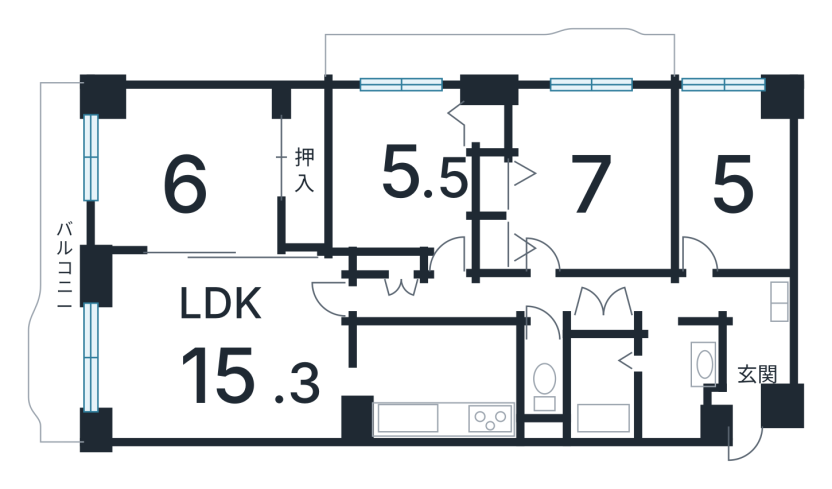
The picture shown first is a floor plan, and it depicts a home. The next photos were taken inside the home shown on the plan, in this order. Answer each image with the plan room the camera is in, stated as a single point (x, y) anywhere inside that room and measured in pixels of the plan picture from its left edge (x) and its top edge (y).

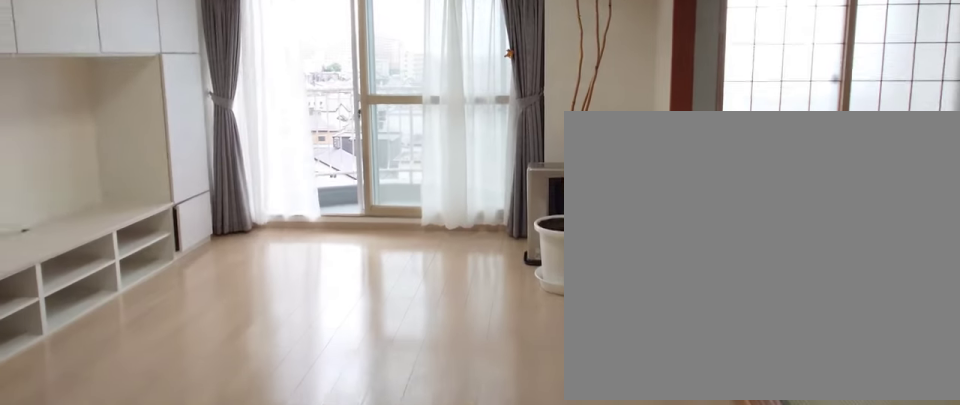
(229, 355)
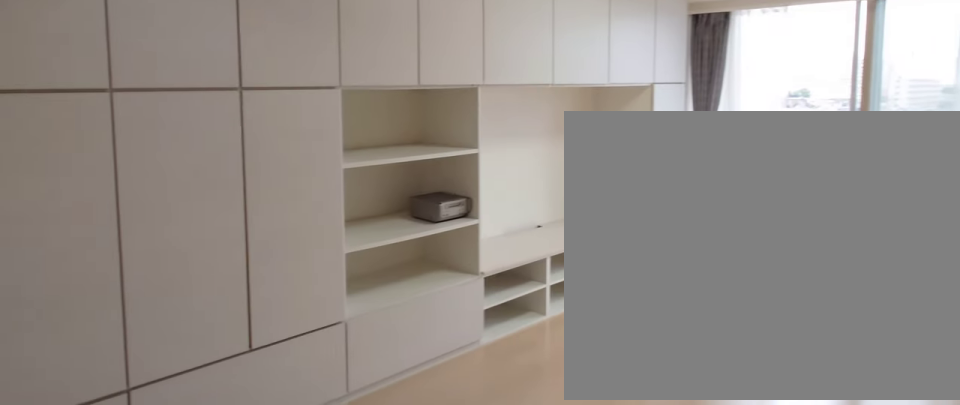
(229, 355)
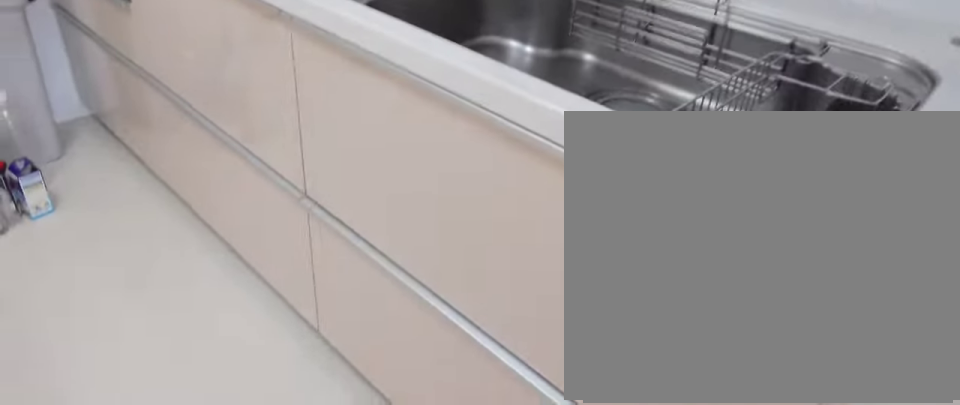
(441, 390)
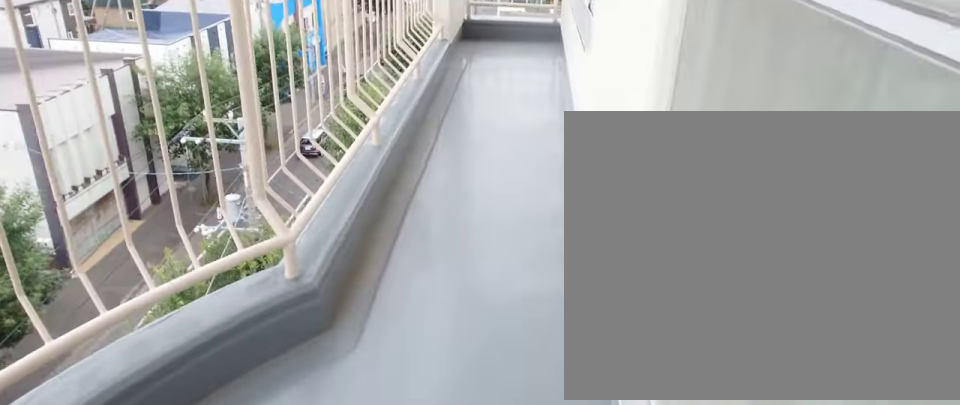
(58, 253)
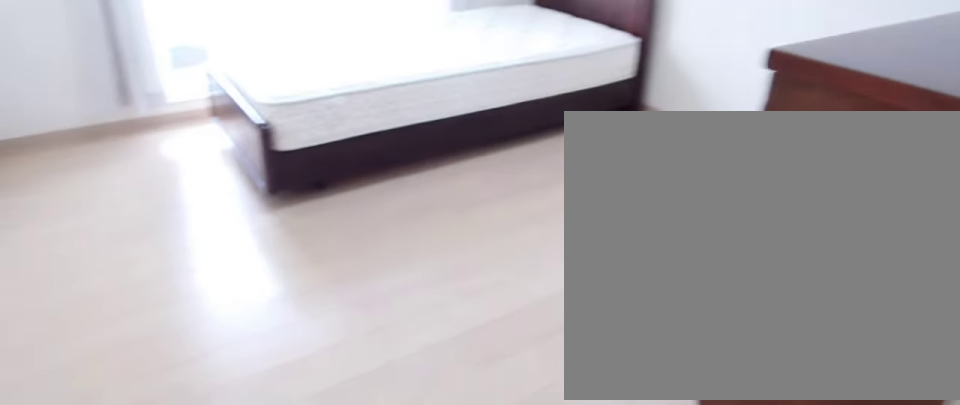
(580, 184)
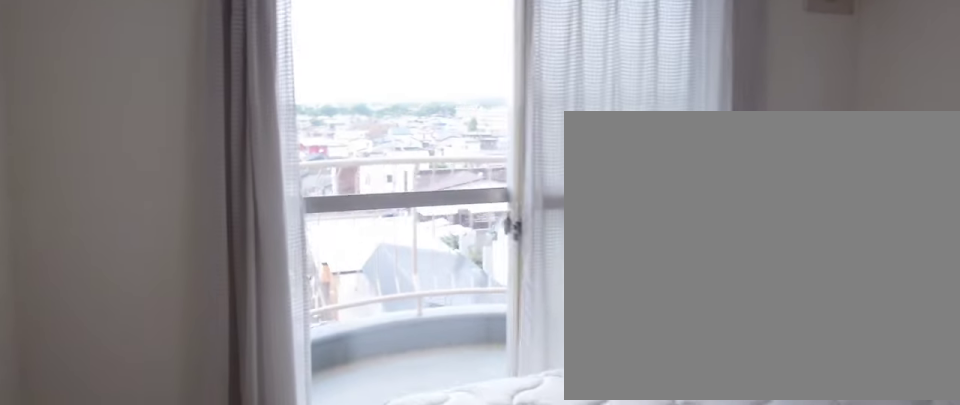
(580, 184)
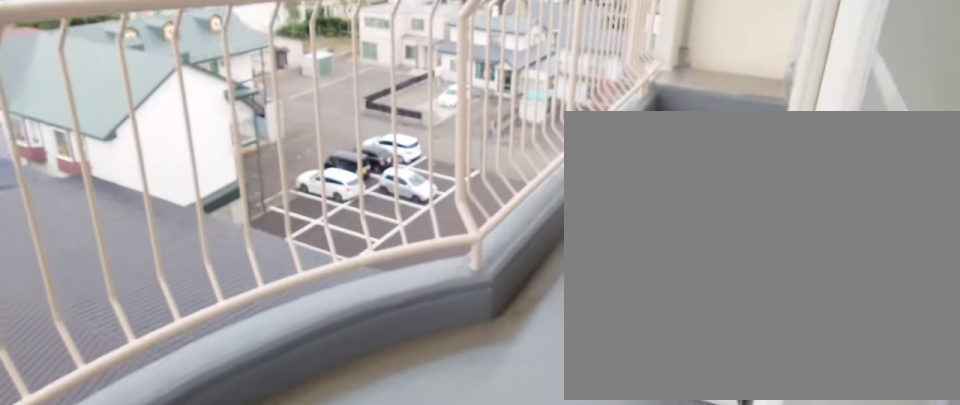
(498, 61)
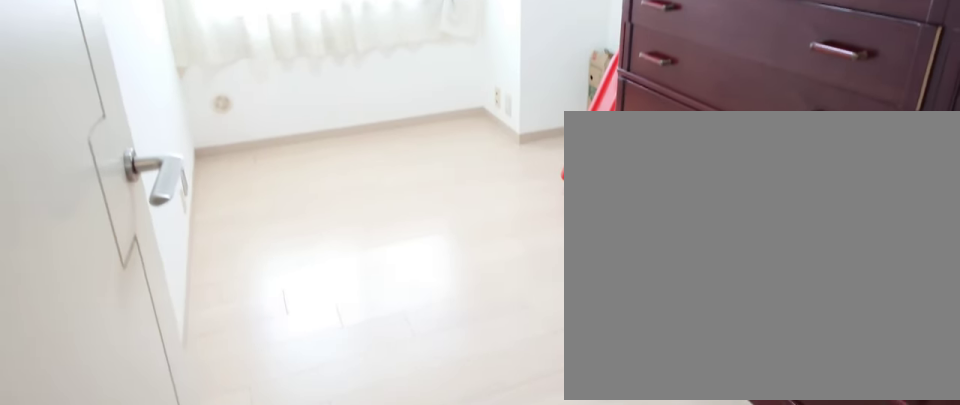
(732, 187)
